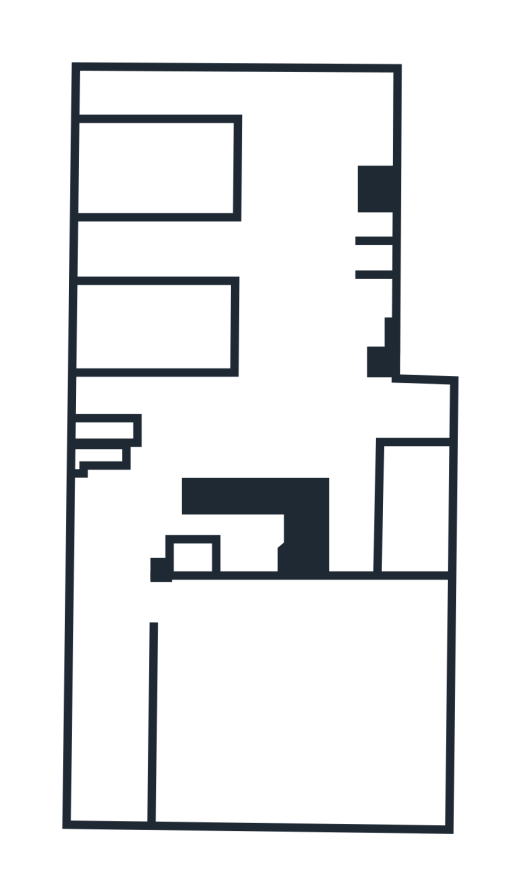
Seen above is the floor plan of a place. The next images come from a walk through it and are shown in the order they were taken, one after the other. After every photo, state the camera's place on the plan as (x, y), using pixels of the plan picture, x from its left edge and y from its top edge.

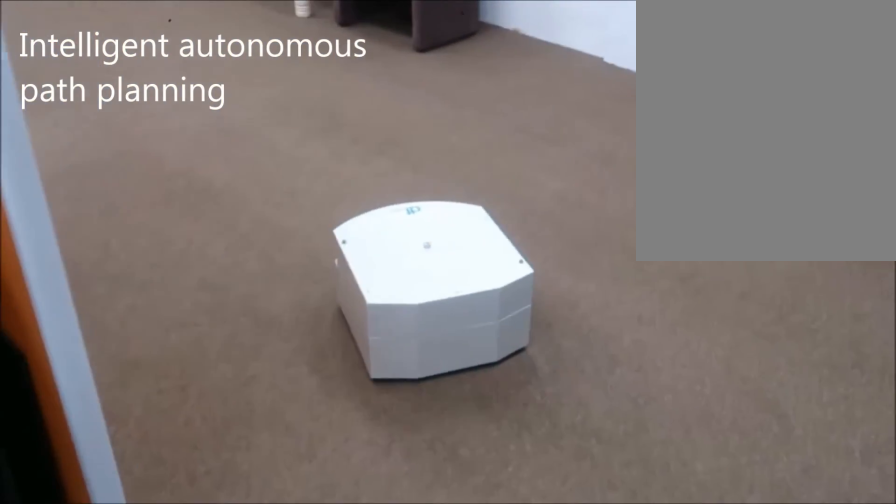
(277, 366)
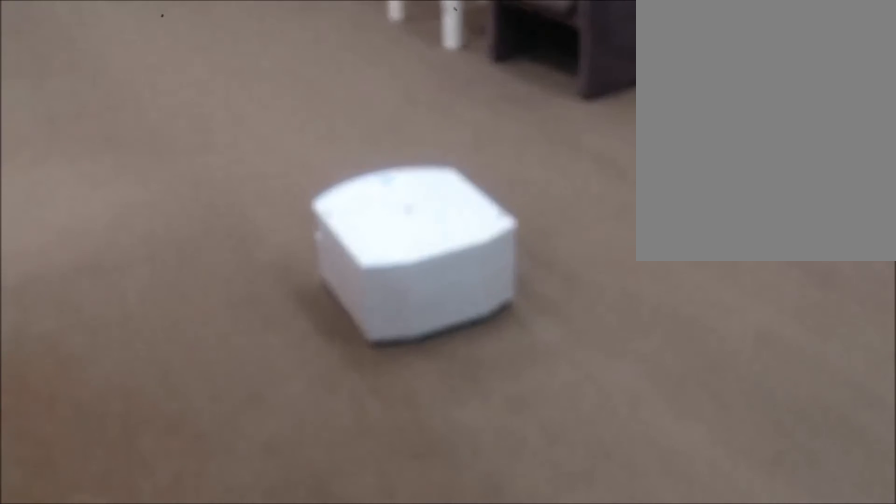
(291, 327)
